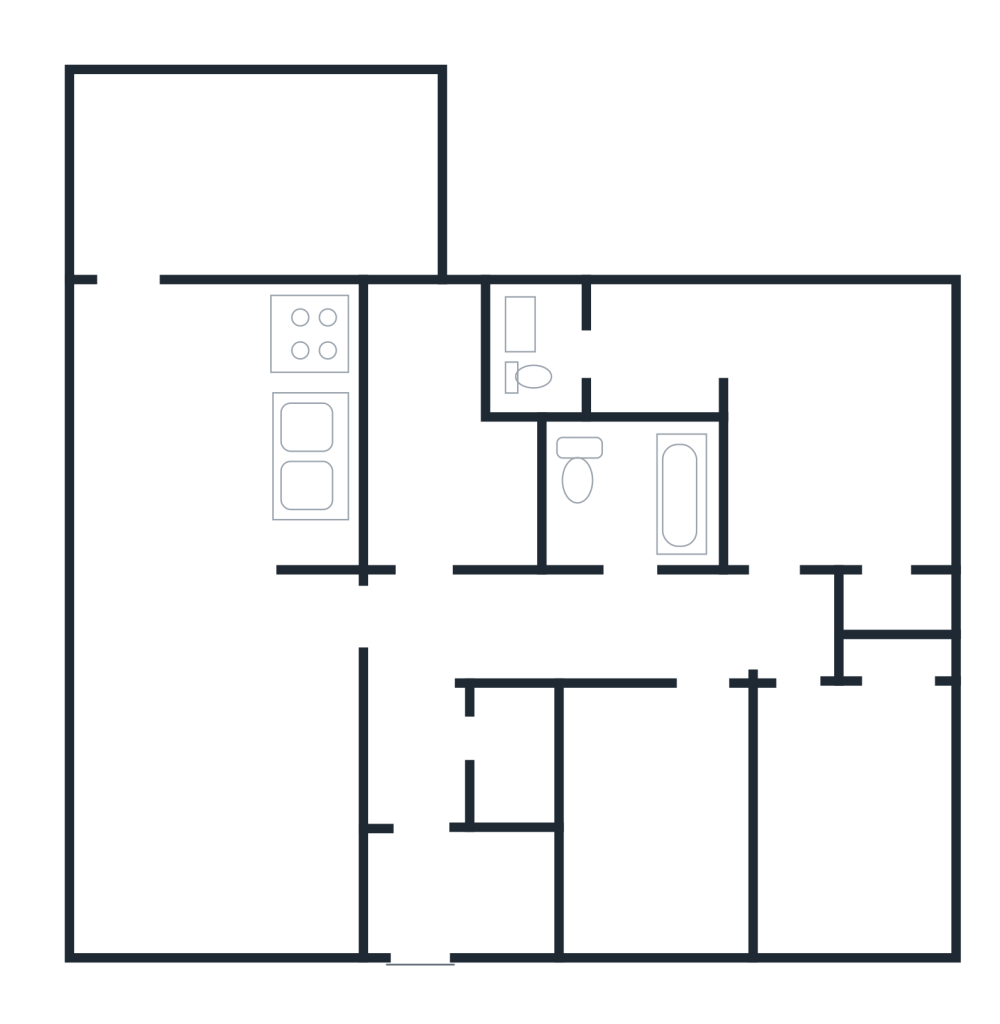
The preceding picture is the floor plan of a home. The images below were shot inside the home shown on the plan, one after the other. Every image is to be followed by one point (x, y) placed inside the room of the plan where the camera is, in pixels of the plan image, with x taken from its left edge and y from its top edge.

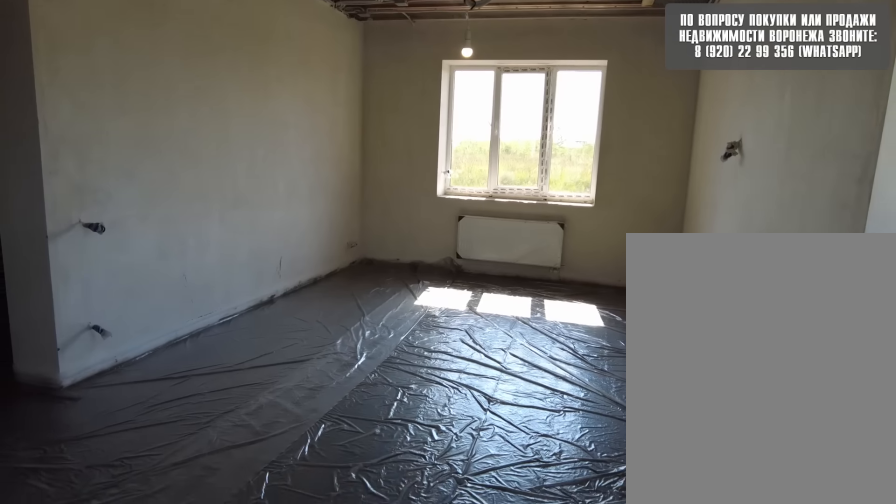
(174, 436)
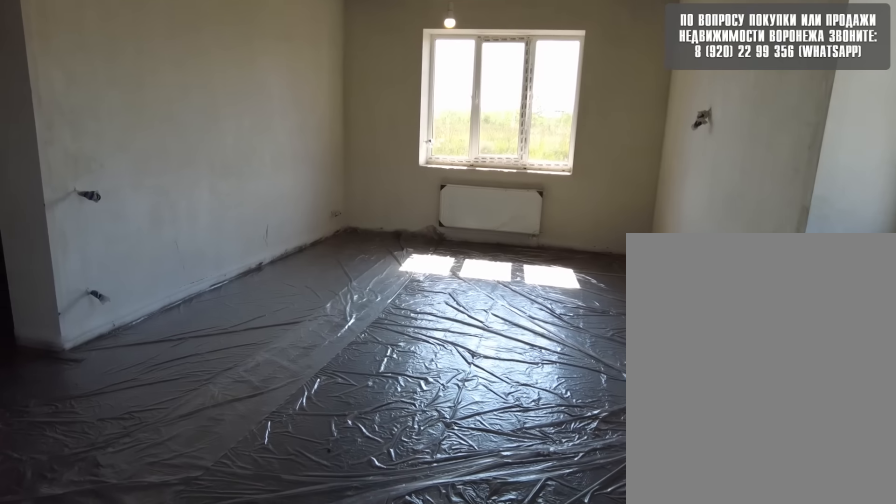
(174, 408)
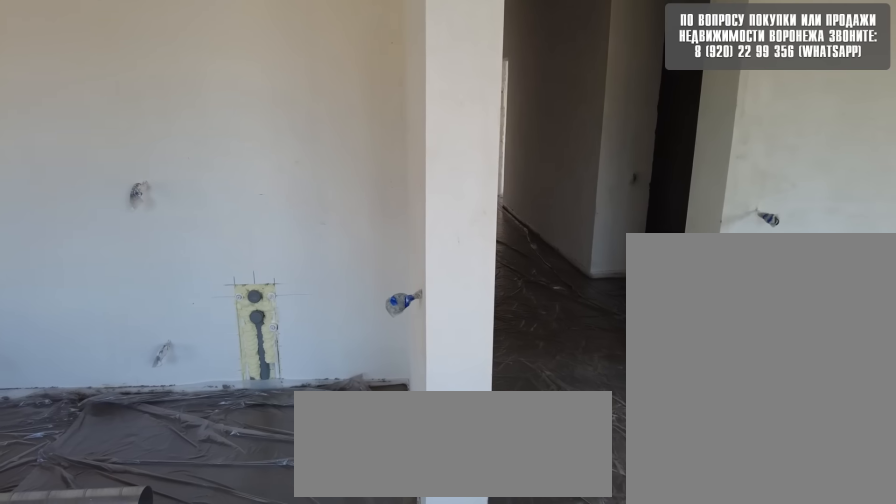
(177, 363)
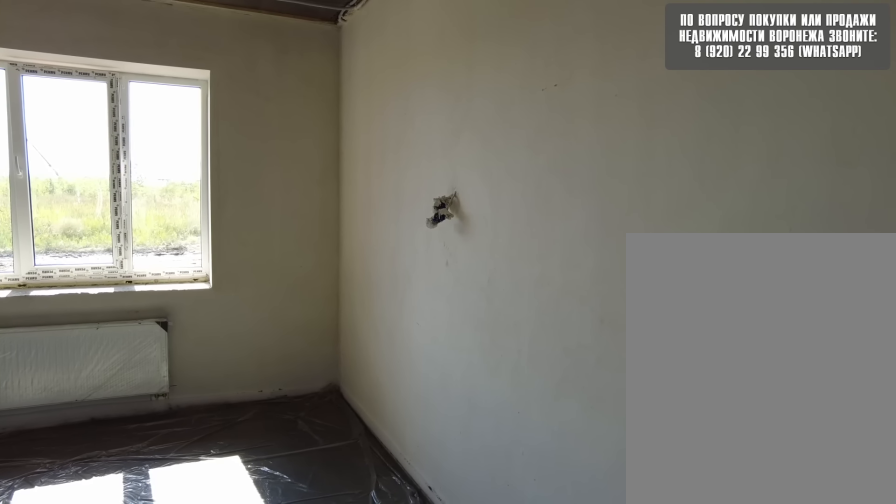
(176, 370)
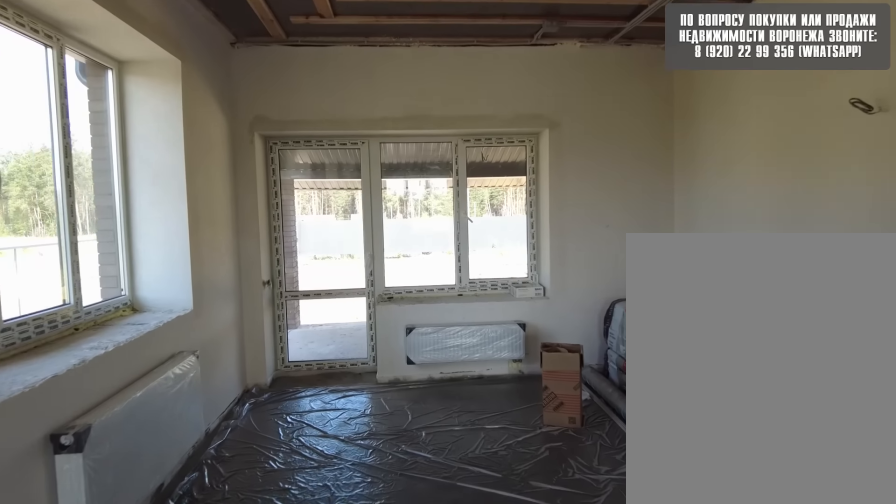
(174, 370)
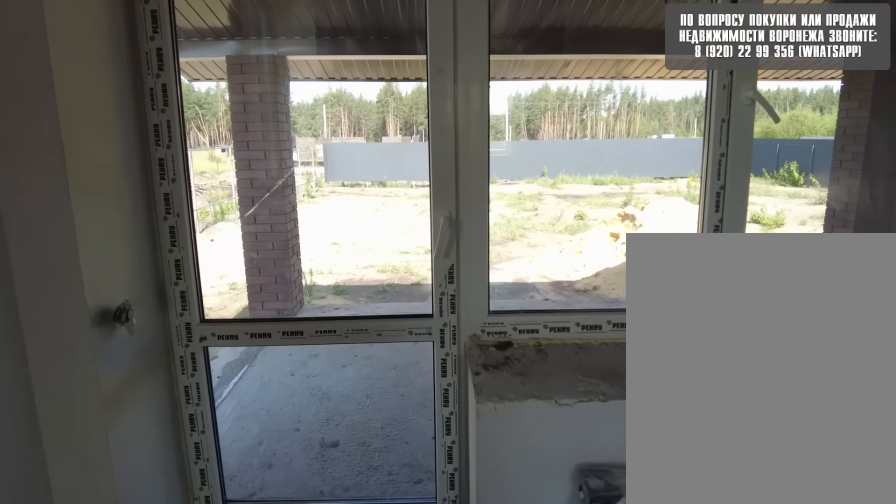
(179, 357)
